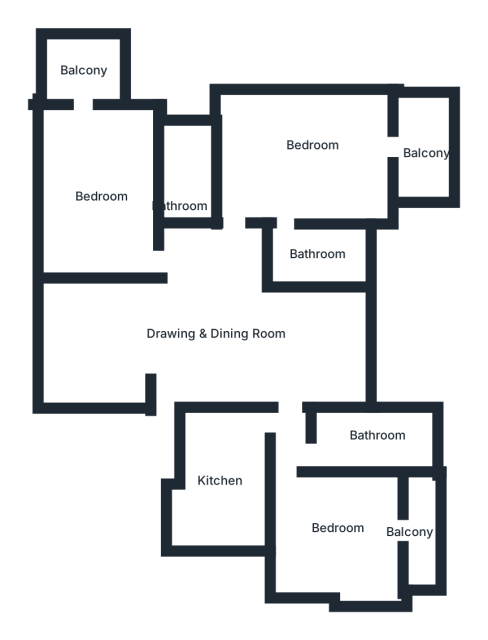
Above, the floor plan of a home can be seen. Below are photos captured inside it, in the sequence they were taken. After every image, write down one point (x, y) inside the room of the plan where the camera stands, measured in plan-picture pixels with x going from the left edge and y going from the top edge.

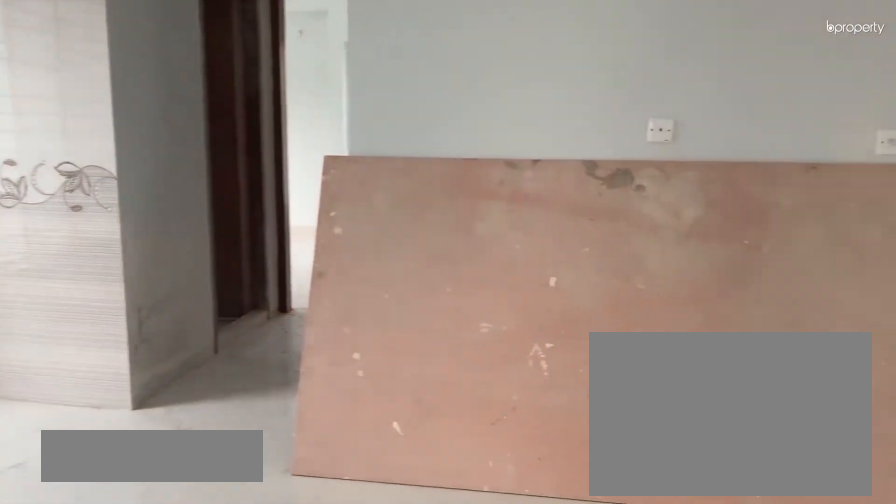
(186, 342)
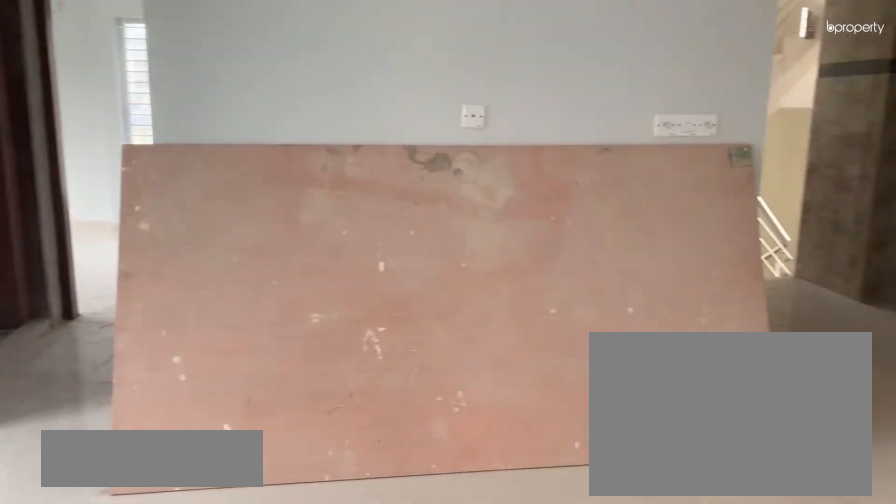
(186, 342)
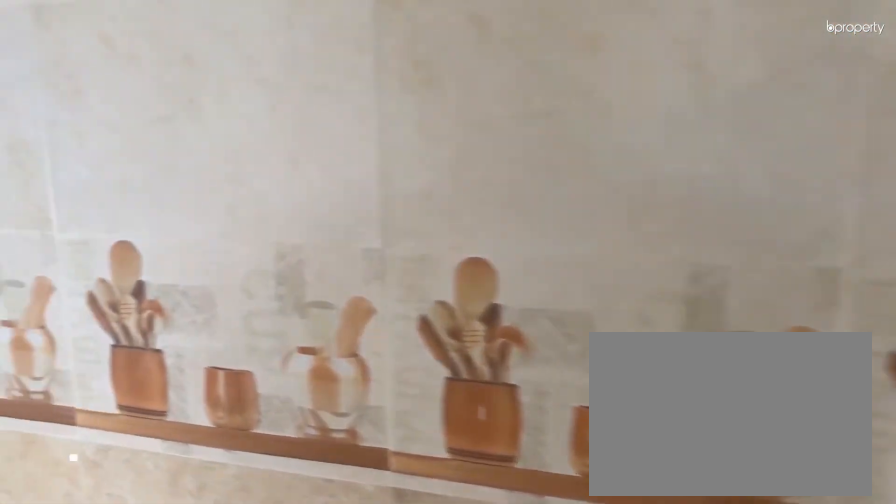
(219, 477)
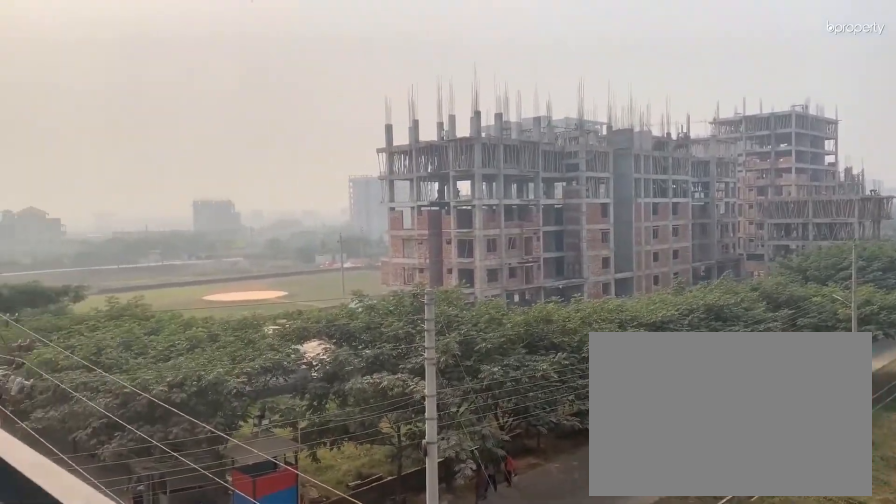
(417, 526)
